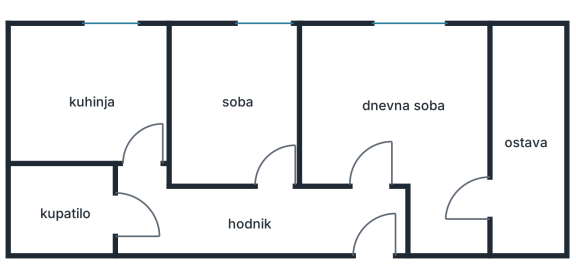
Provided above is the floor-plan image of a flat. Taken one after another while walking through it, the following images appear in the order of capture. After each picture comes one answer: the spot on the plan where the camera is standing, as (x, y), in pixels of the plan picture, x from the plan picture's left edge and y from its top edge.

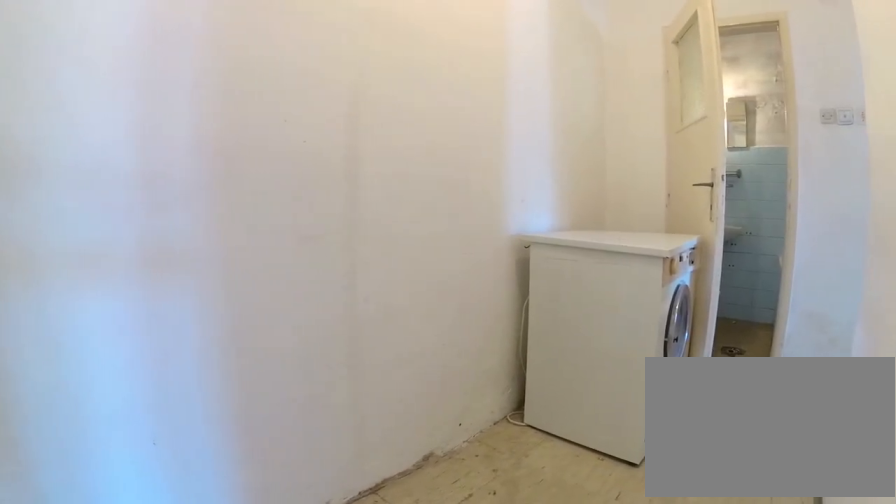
(279, 207)
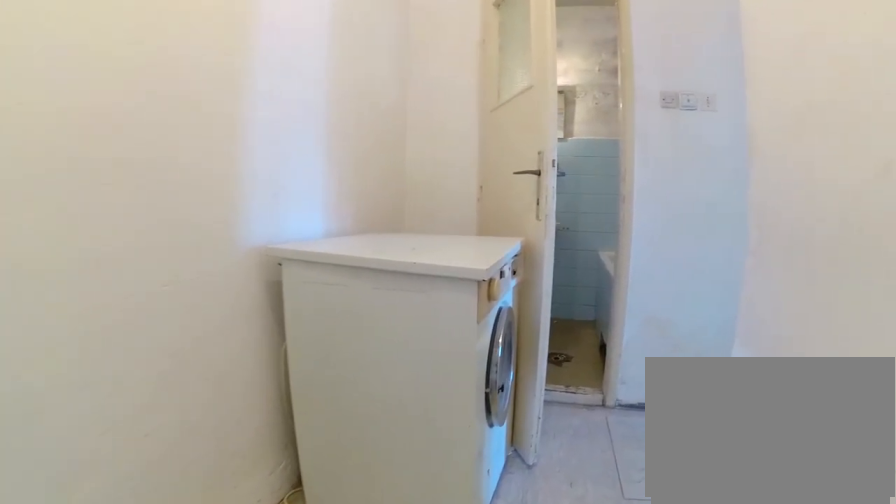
(253, 208)
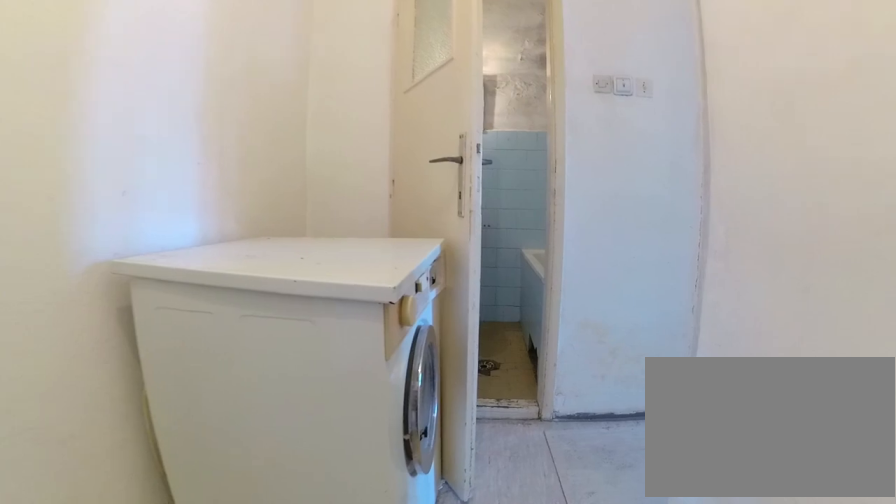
(238, 208)
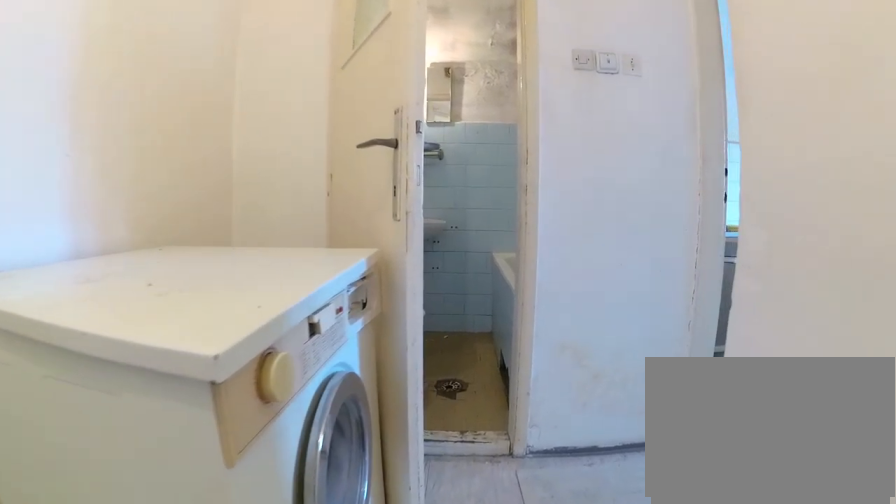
(222, 208)
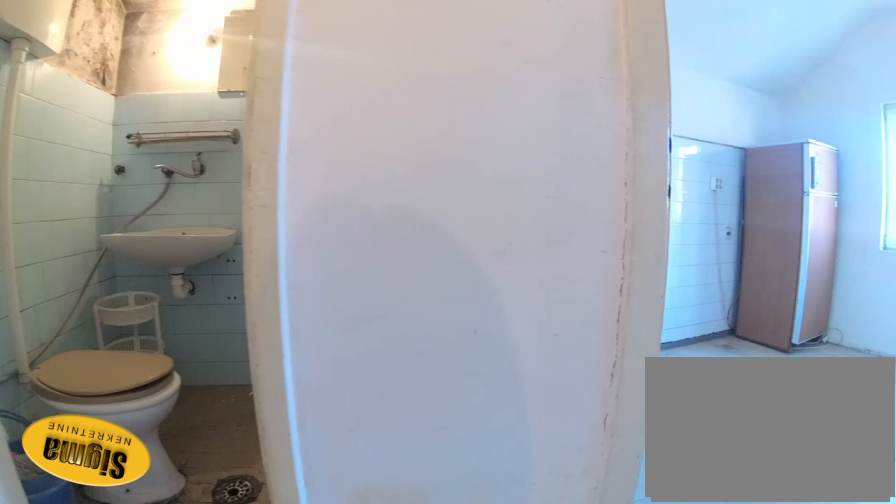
(171, 206)
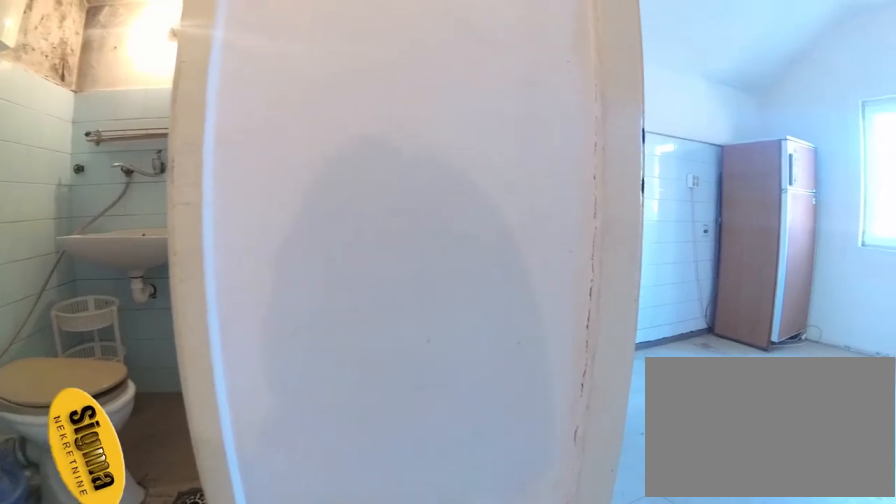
(167, 205)
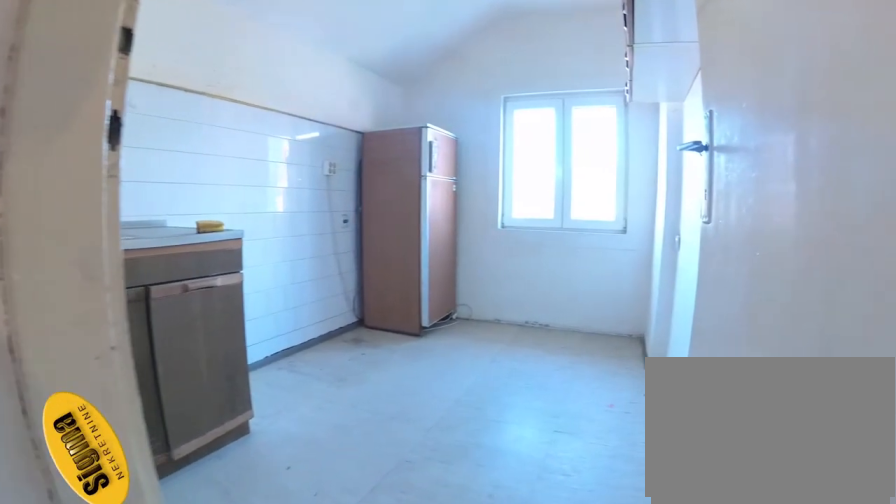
(149, 200)
